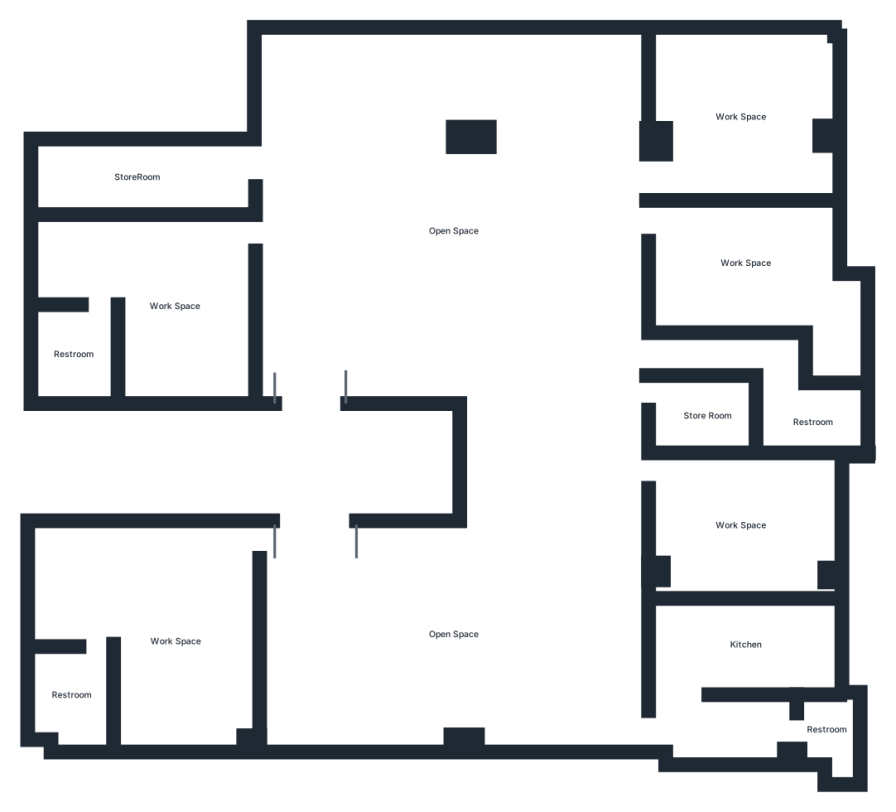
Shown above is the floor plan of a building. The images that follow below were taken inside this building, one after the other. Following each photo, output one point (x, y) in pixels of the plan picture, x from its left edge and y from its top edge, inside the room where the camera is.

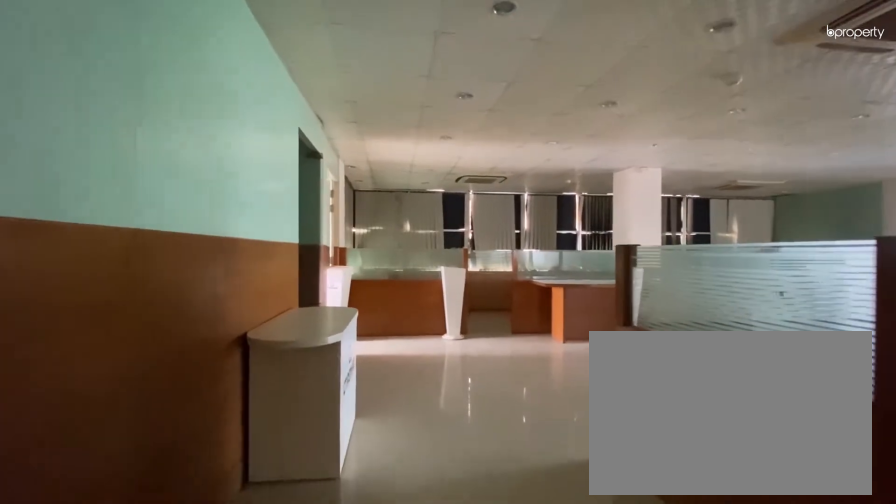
(343, 329)
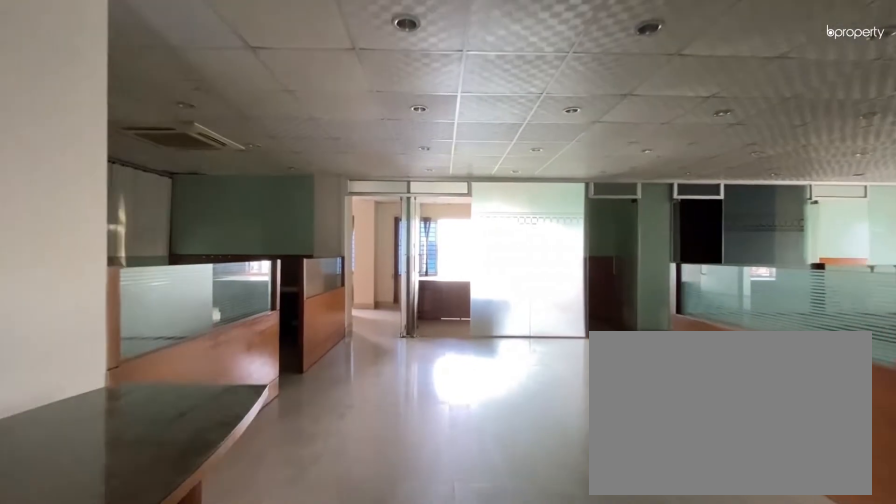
(453, 232)
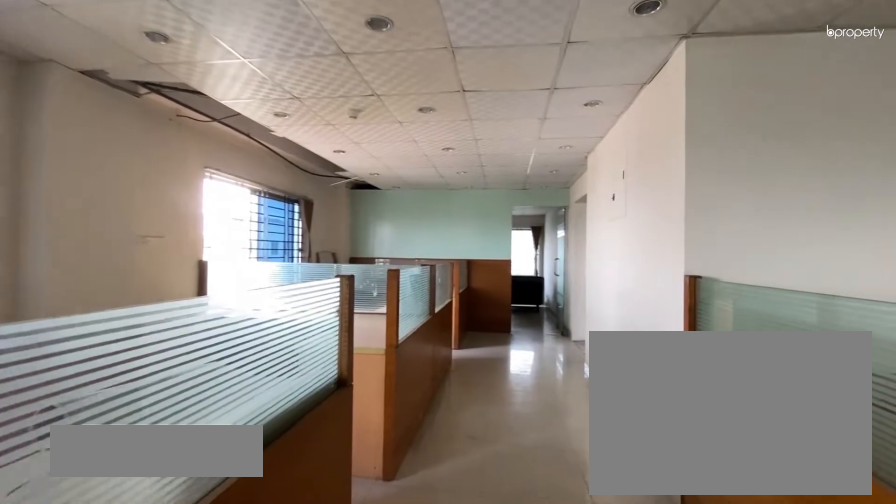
(461, 640)
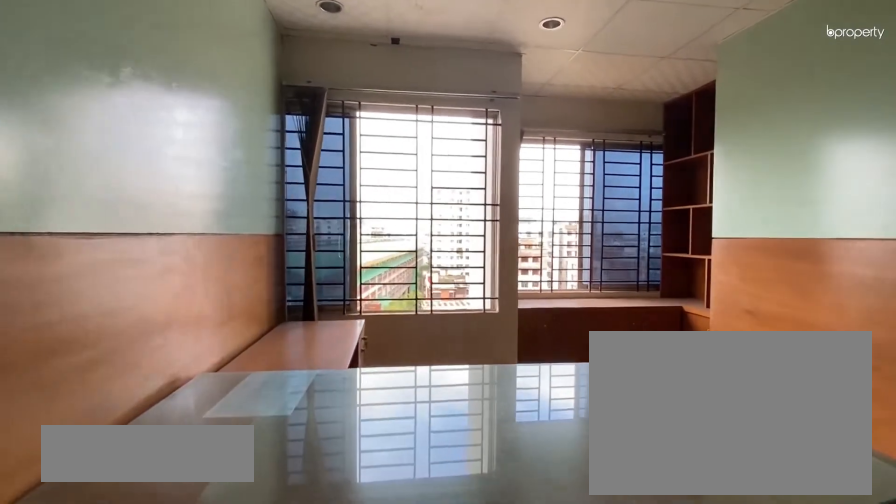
(740, 264)
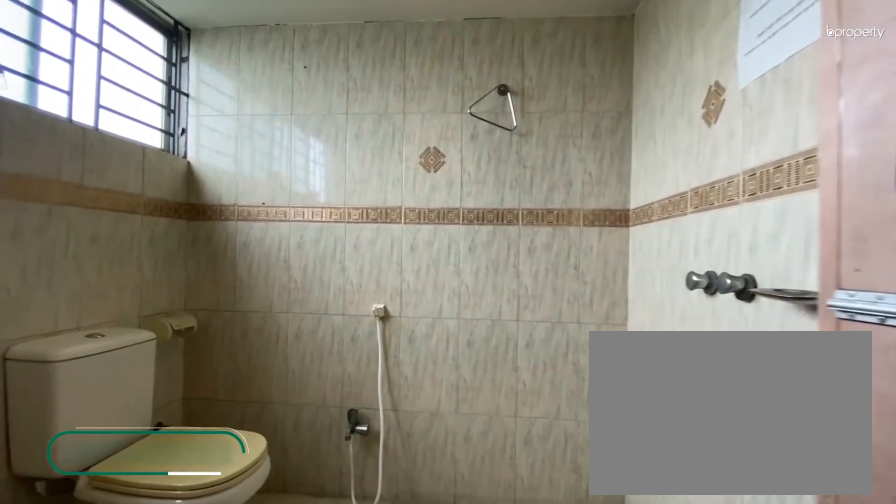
(810, 424)
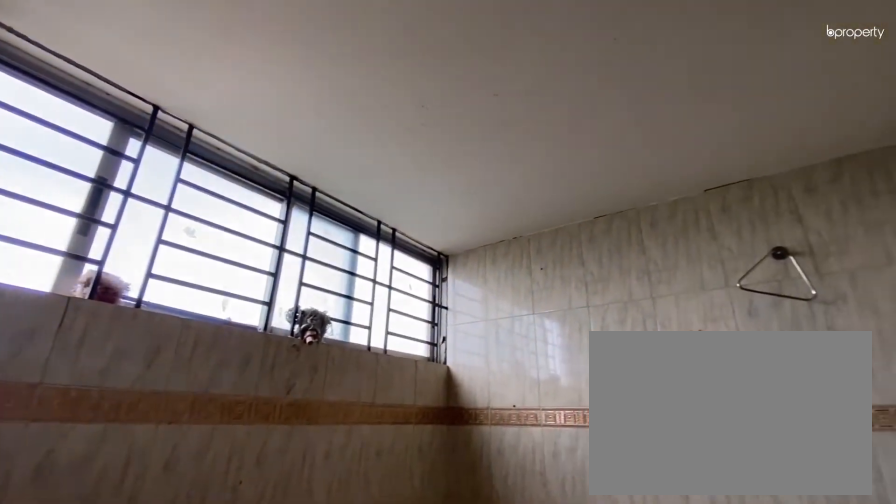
(810, 424)
